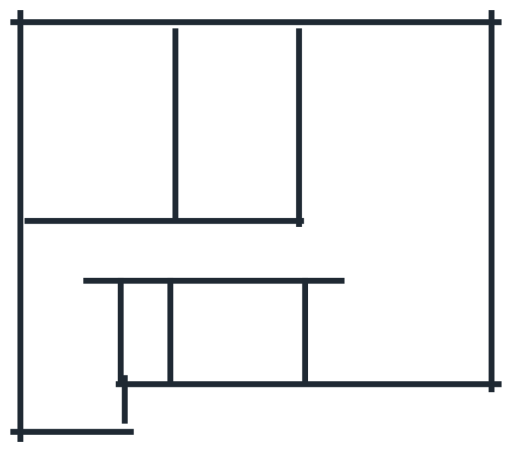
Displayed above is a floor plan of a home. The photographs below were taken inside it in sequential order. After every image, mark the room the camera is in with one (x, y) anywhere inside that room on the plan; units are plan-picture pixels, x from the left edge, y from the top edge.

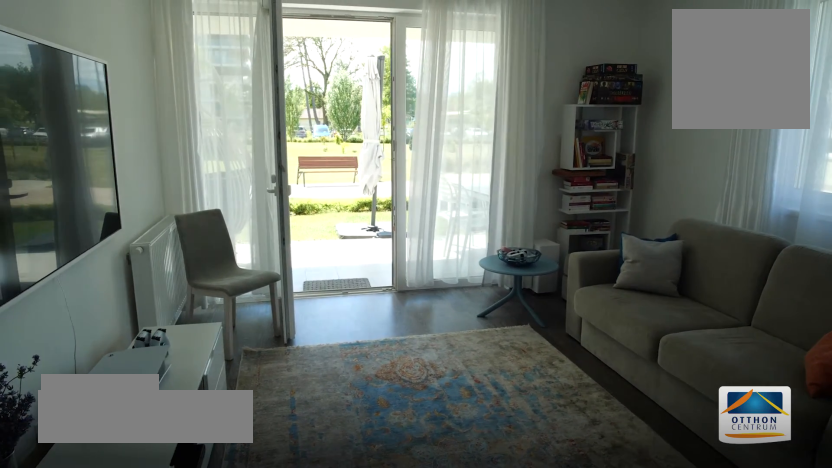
(394, 123)
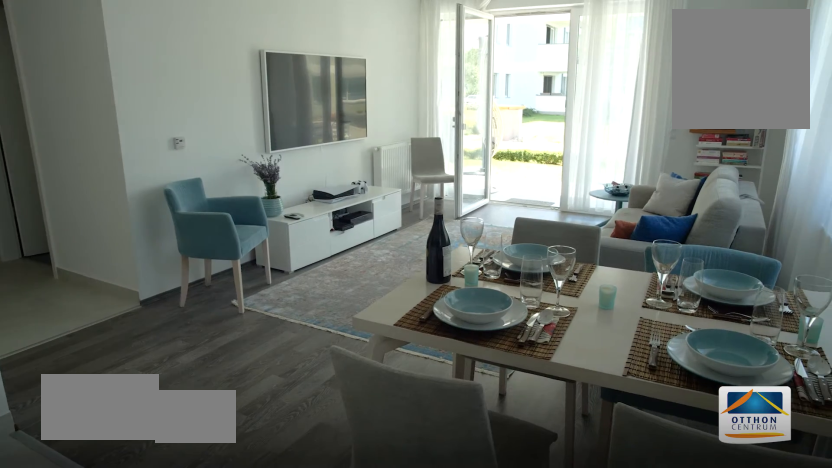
(394, 241)
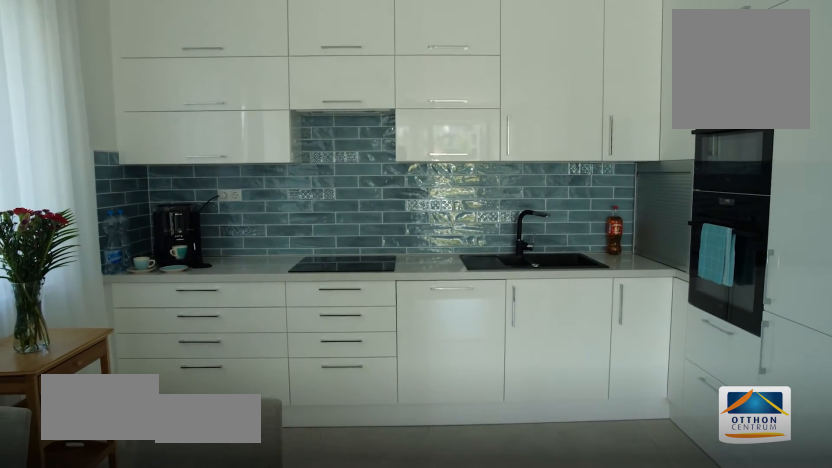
(394, 324)
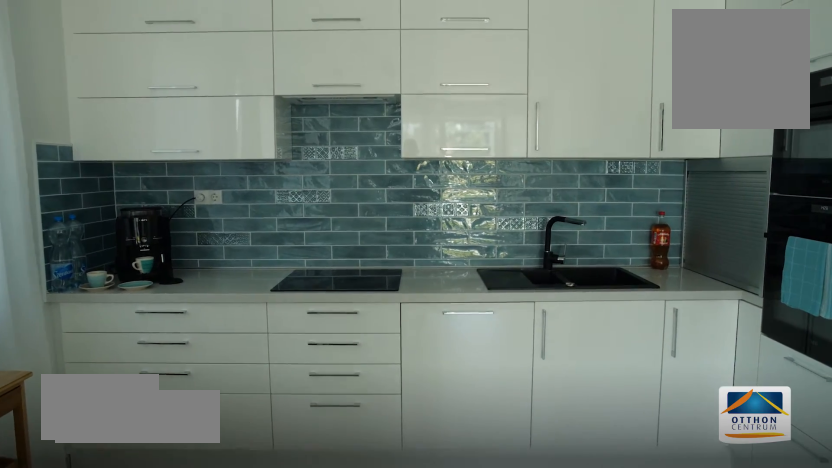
(393, 324)
